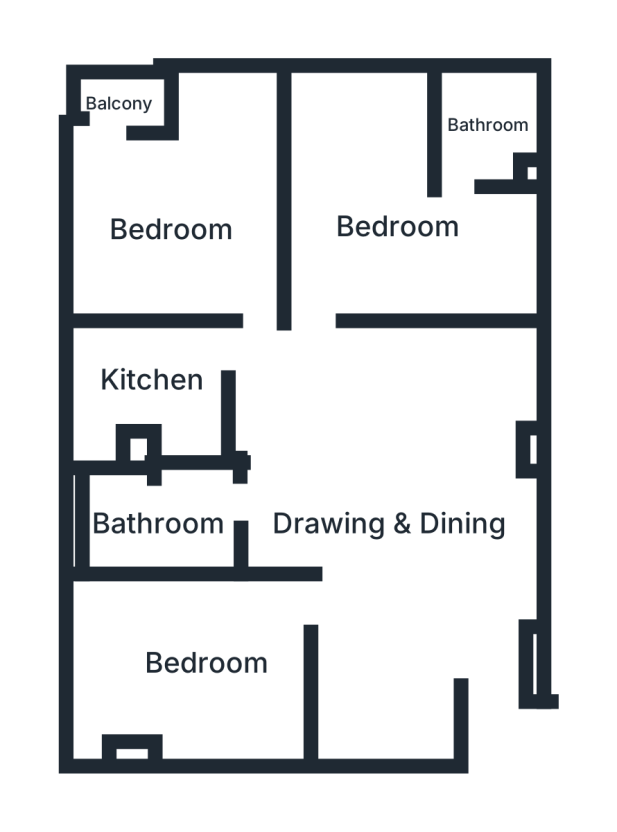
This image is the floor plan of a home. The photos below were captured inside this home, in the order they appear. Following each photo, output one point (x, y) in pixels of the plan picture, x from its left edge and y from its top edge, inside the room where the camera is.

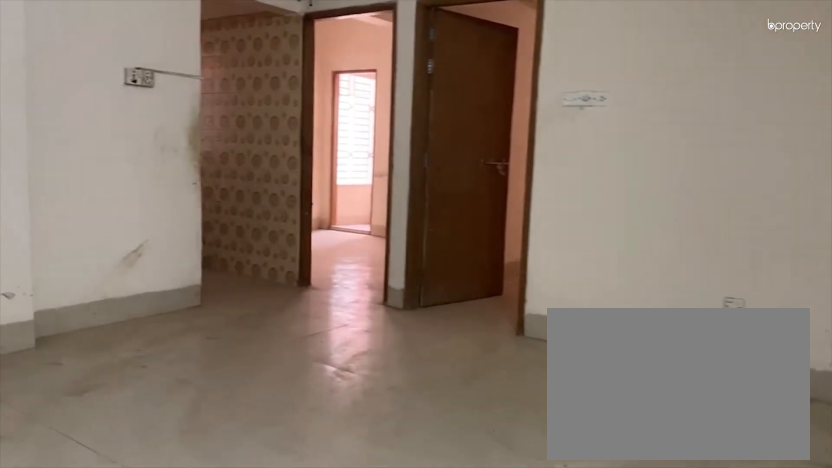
(392, 531)
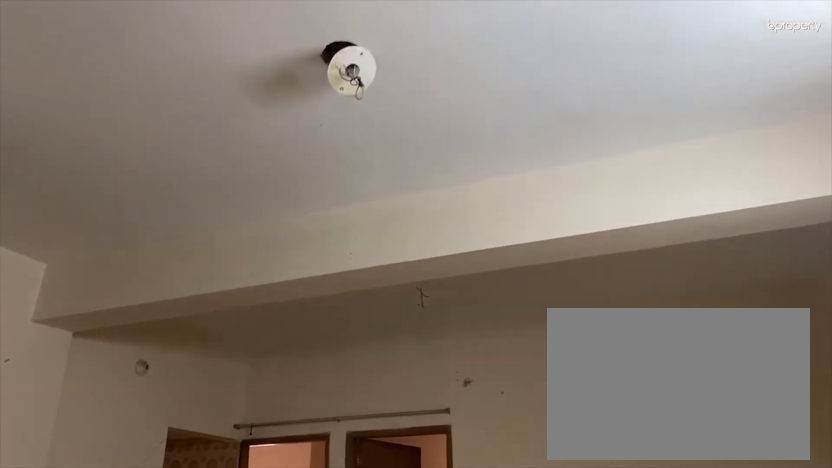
(396, 531)
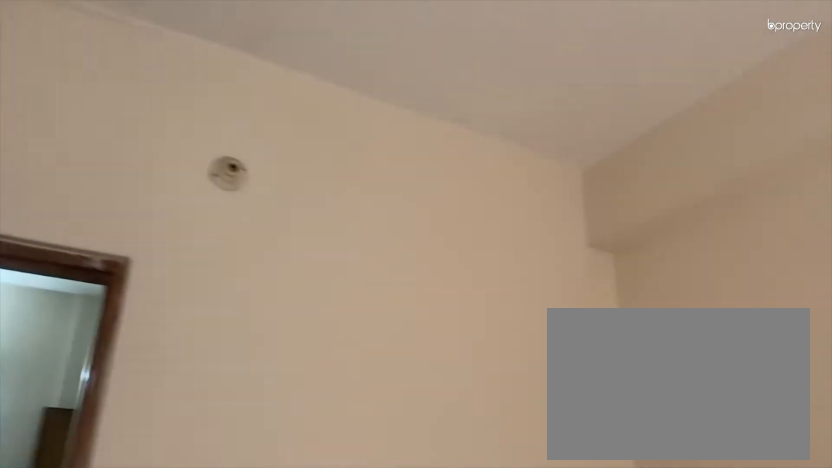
(213, 656)
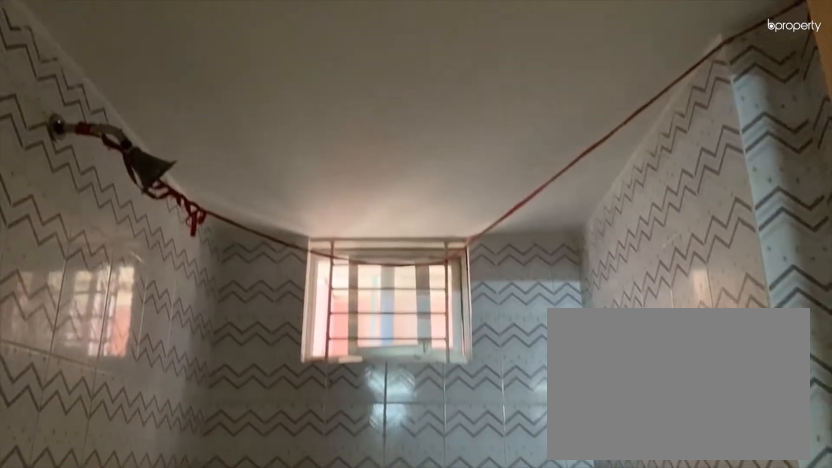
(170, 520)
